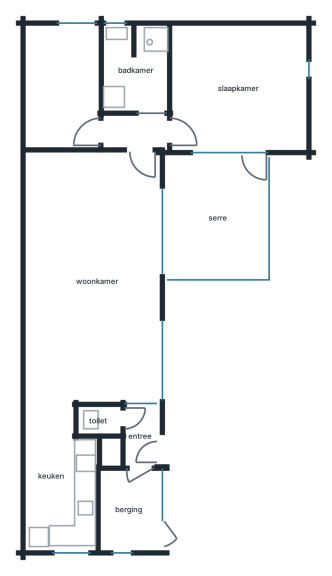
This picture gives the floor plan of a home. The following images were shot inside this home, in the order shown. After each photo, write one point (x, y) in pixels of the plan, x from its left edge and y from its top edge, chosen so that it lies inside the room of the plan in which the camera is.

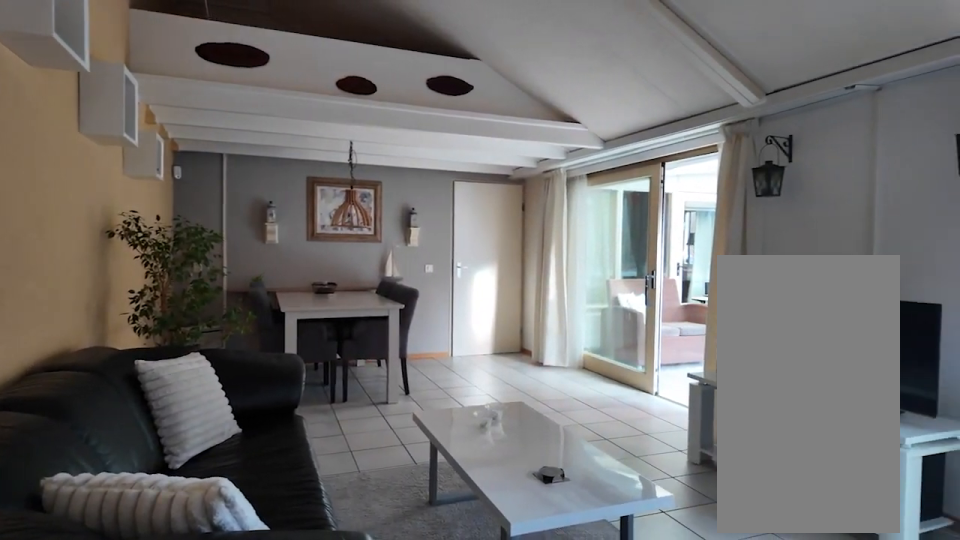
(92, 277)
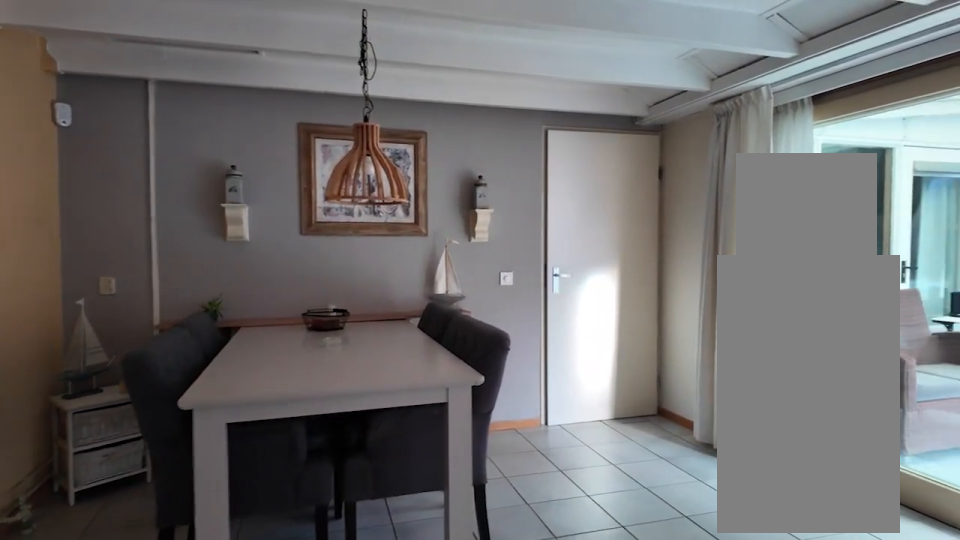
(92, 277)
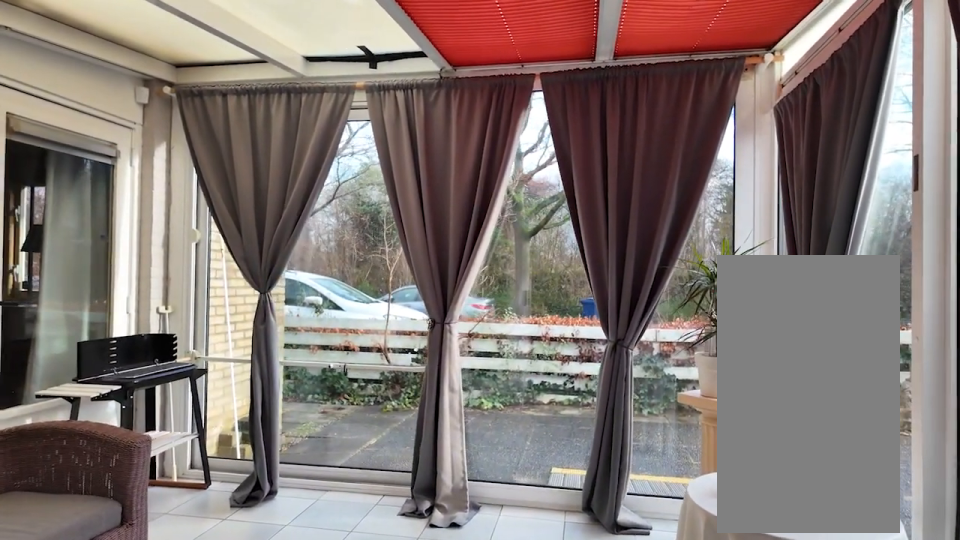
(217, 217)
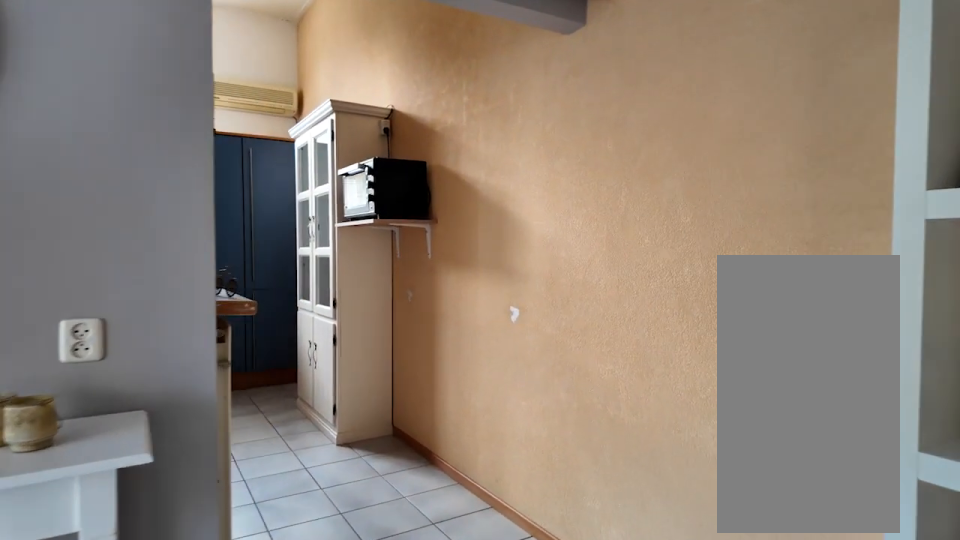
(92, 277)
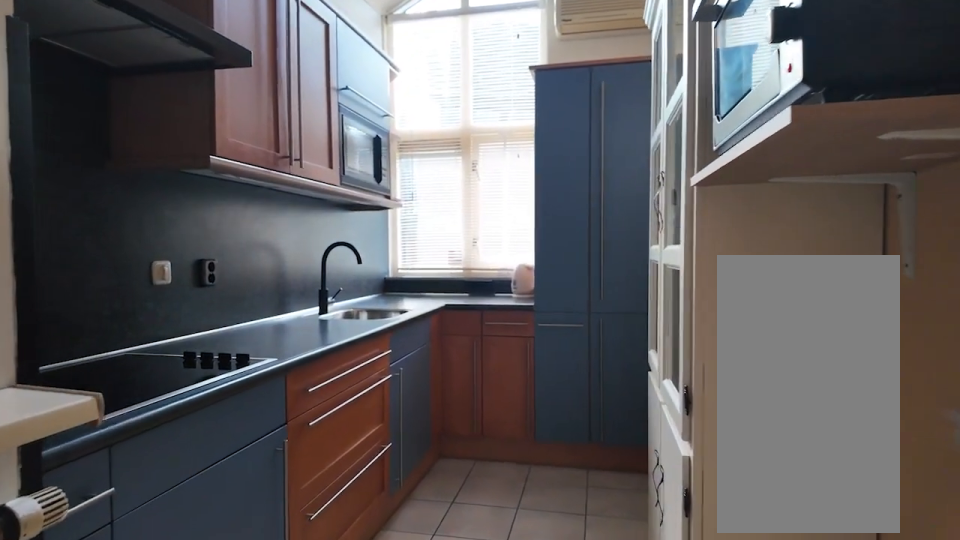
(51, 465)
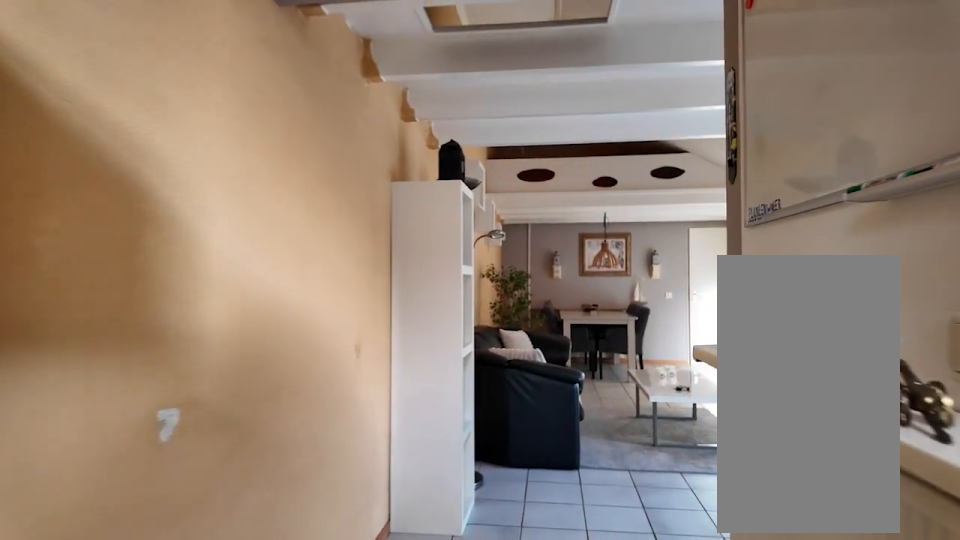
(51, 465)
